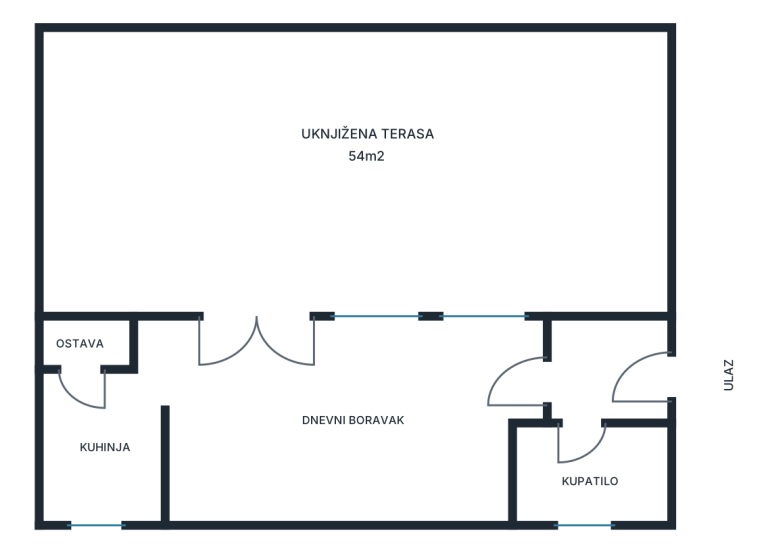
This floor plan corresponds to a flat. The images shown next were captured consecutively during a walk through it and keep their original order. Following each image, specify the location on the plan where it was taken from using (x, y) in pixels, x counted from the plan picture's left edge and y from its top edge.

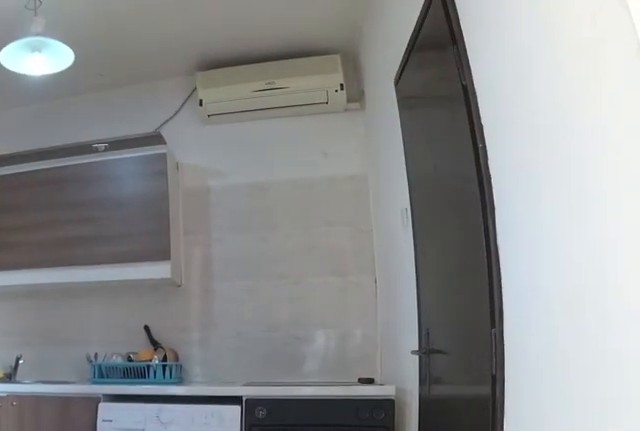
(219, 376)
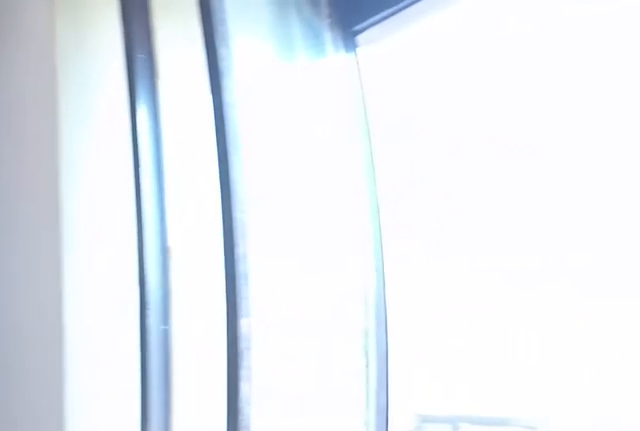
(253, 376)
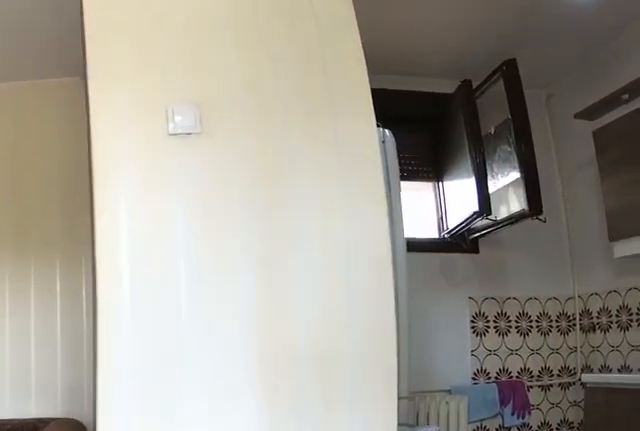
(238, 327)
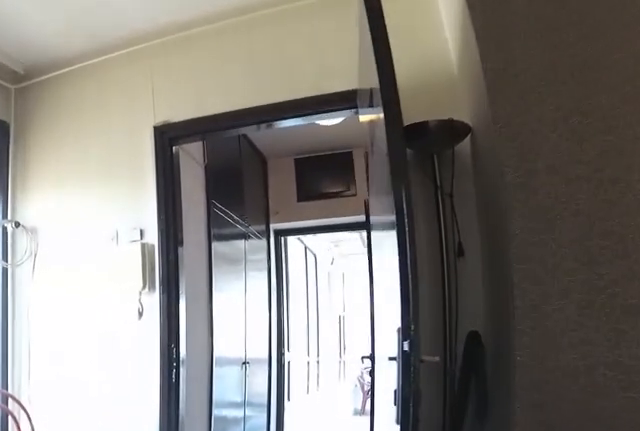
(375, 407)
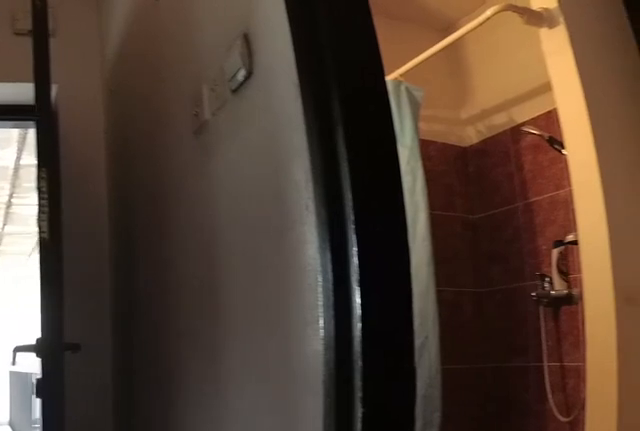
(520, 389)
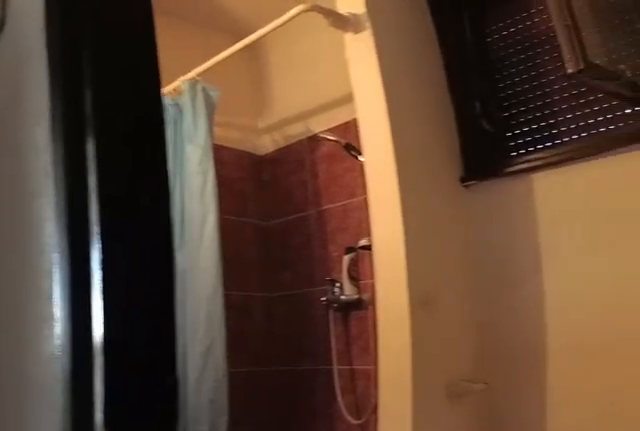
(527, 393)
